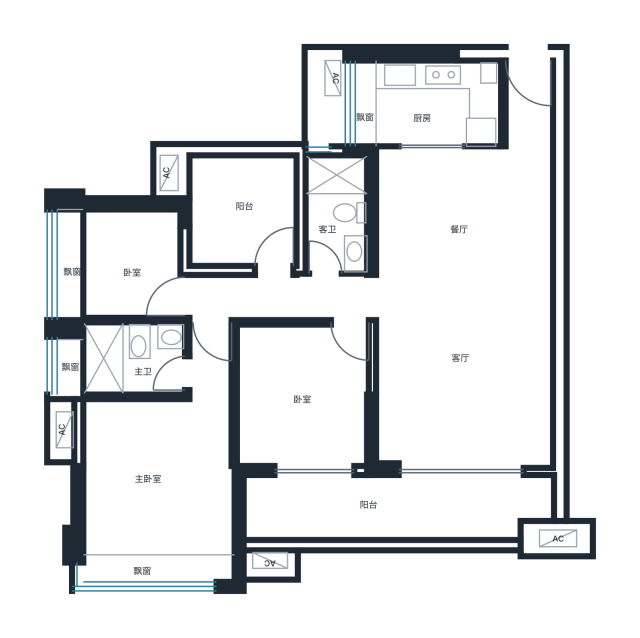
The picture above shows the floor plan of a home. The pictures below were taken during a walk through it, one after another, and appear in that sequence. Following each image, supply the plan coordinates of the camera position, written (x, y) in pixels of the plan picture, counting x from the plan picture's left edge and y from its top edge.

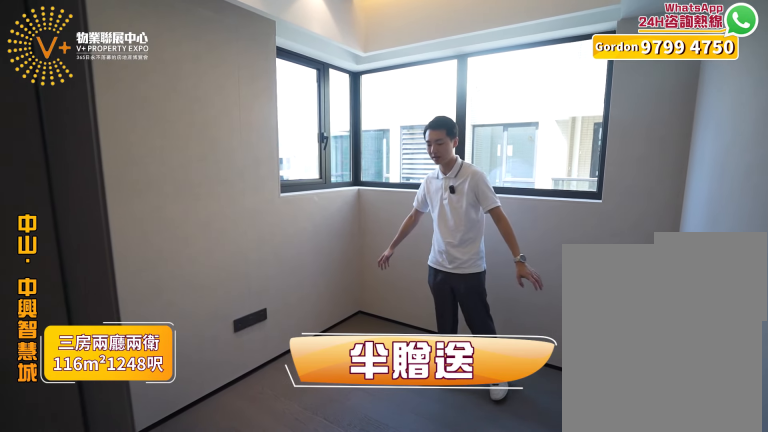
(257, 203)
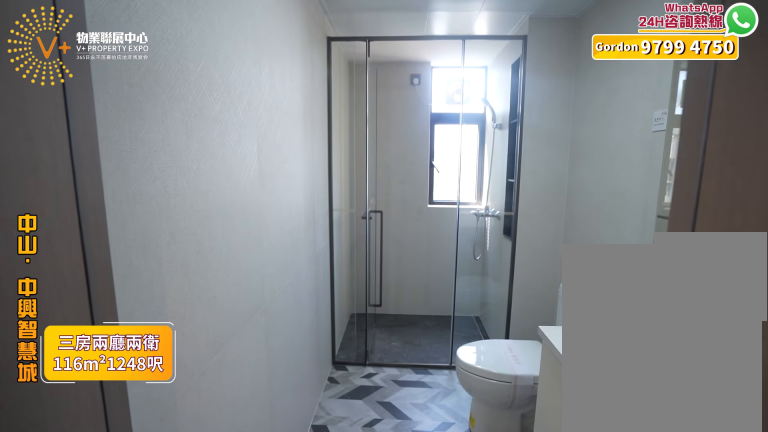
(158, 402)
